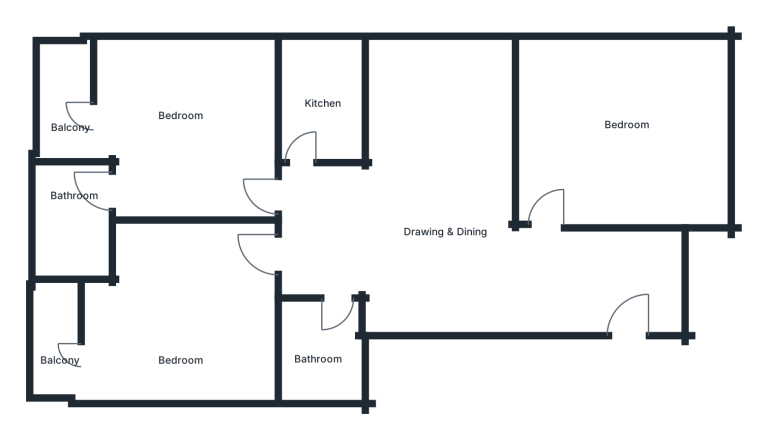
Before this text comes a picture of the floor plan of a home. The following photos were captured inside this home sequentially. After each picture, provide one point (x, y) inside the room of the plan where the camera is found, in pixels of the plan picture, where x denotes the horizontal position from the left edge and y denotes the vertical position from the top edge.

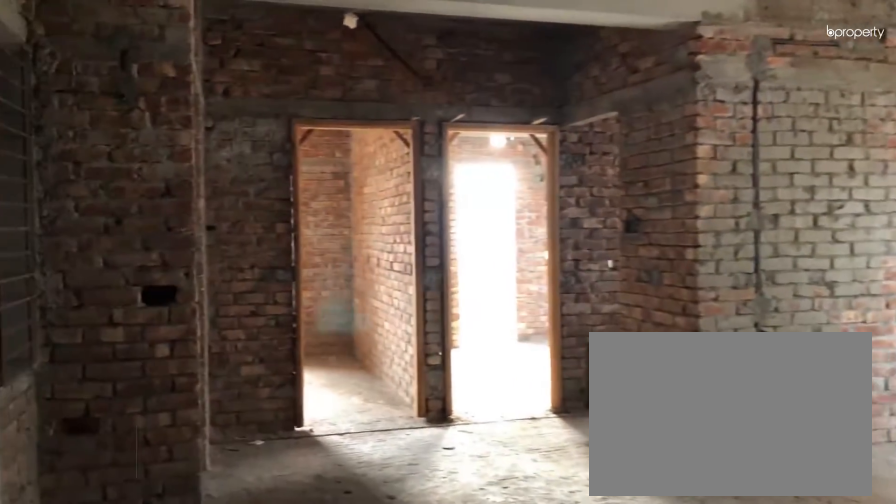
(439, 226)
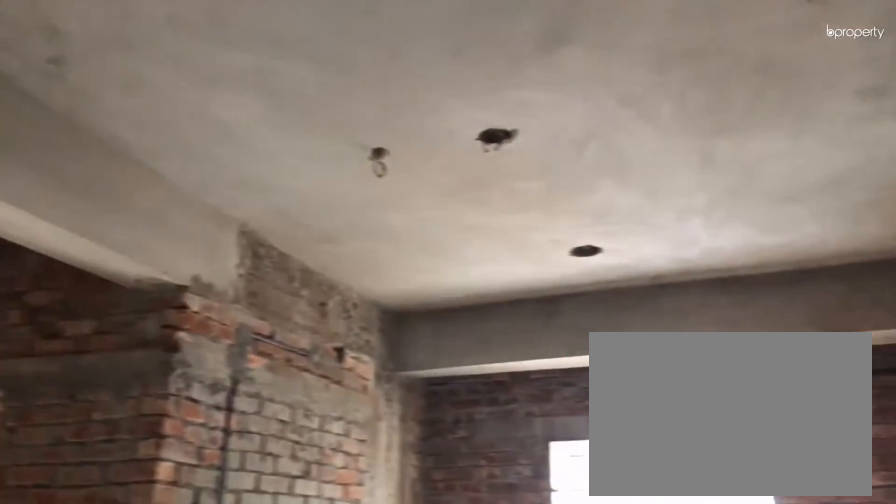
(458, 242)
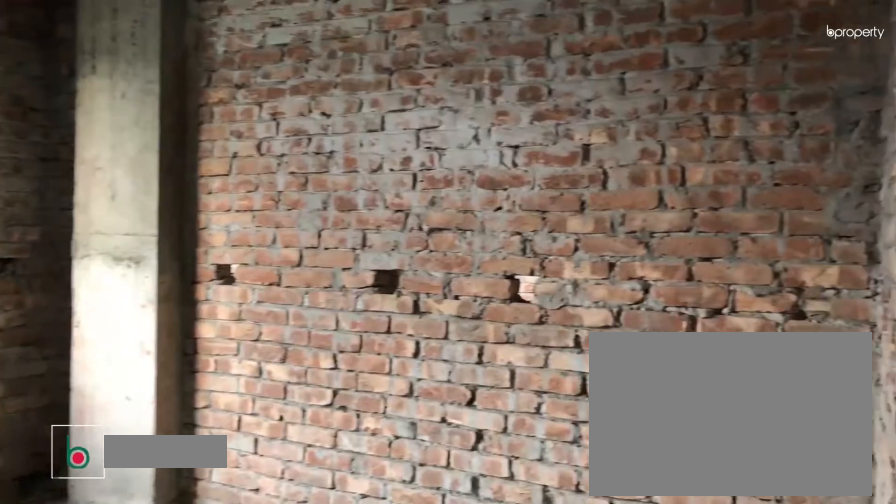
(598, 138)
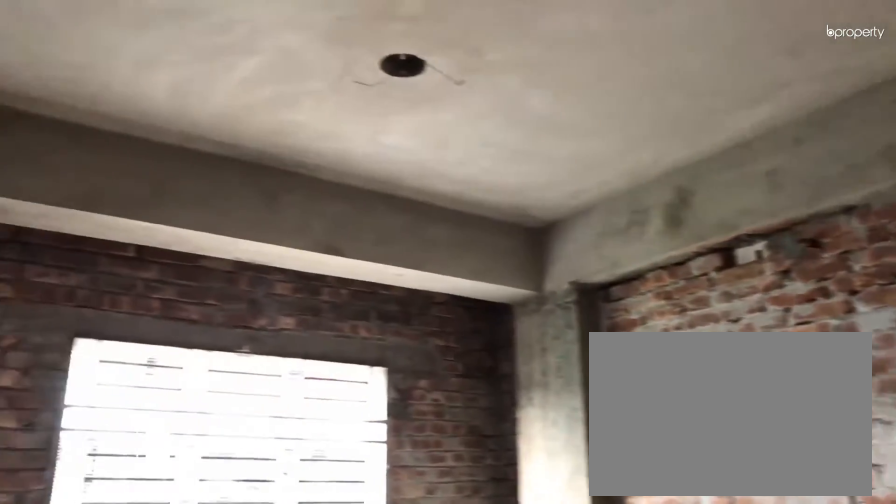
(598, 138)
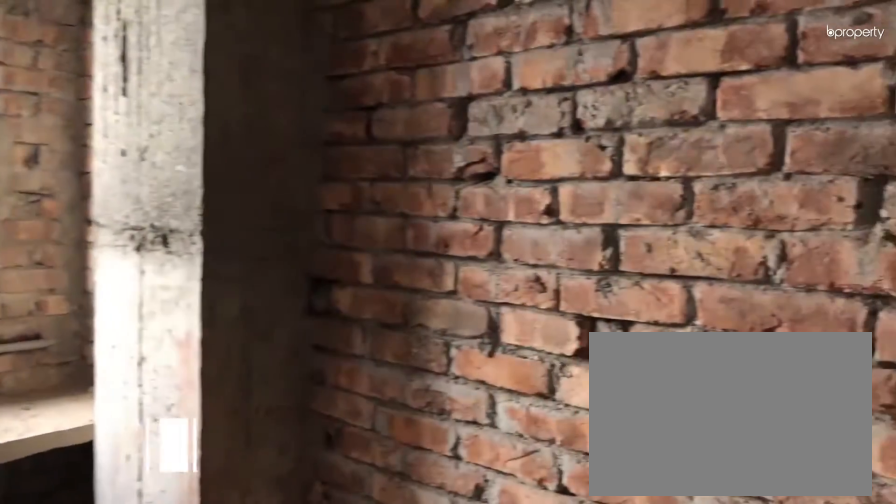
(325, 96)
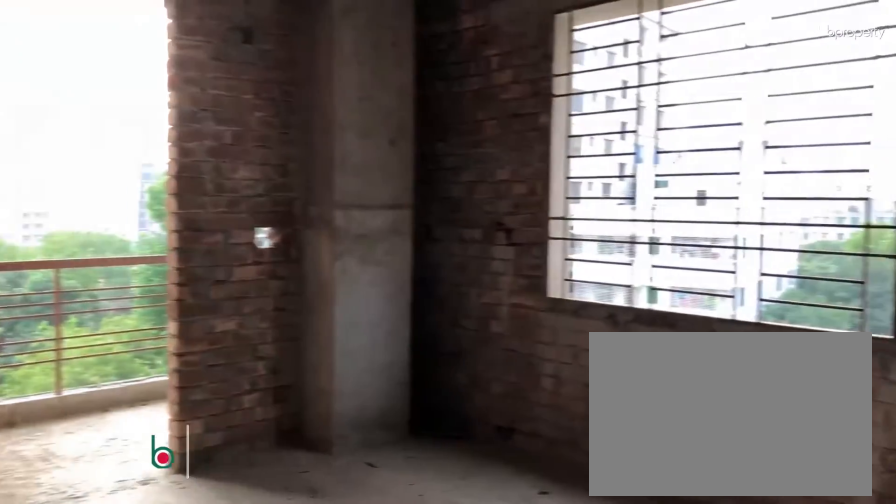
(187, 124)
